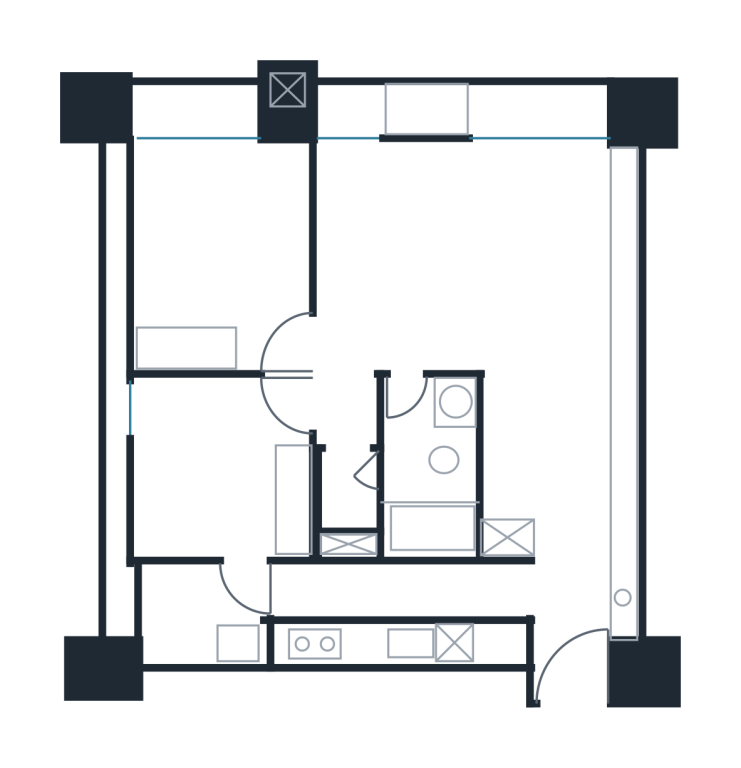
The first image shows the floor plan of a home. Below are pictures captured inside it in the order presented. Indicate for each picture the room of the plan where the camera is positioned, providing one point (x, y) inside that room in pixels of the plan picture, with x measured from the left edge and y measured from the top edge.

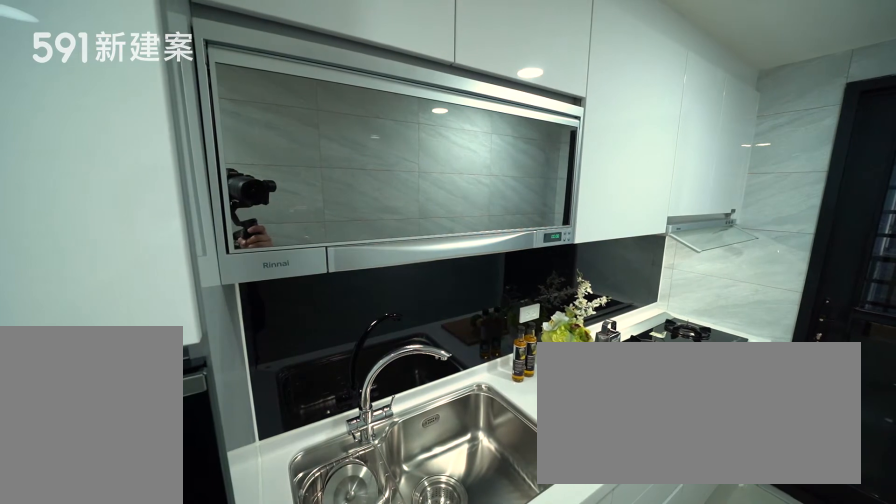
(393, 607)
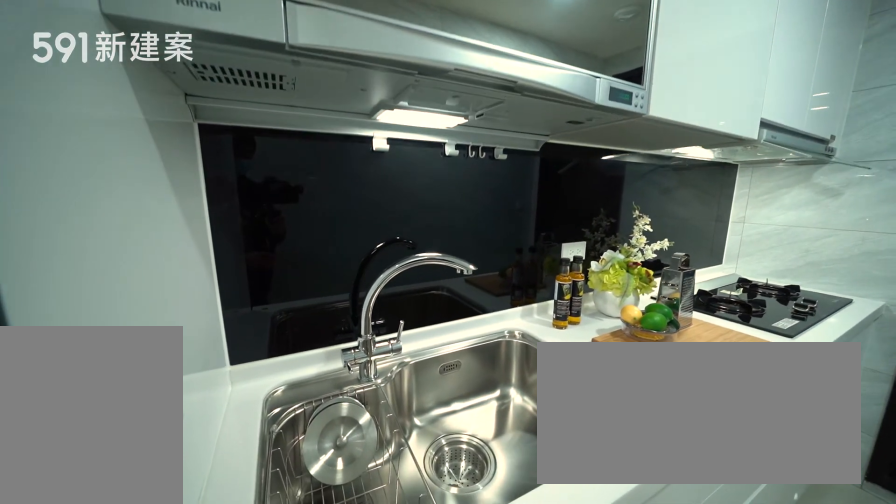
(393, 607)
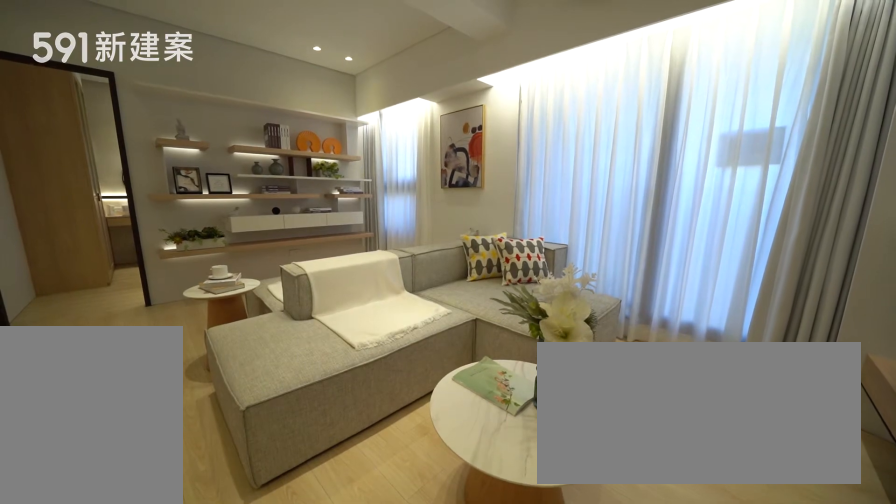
(538, 224)
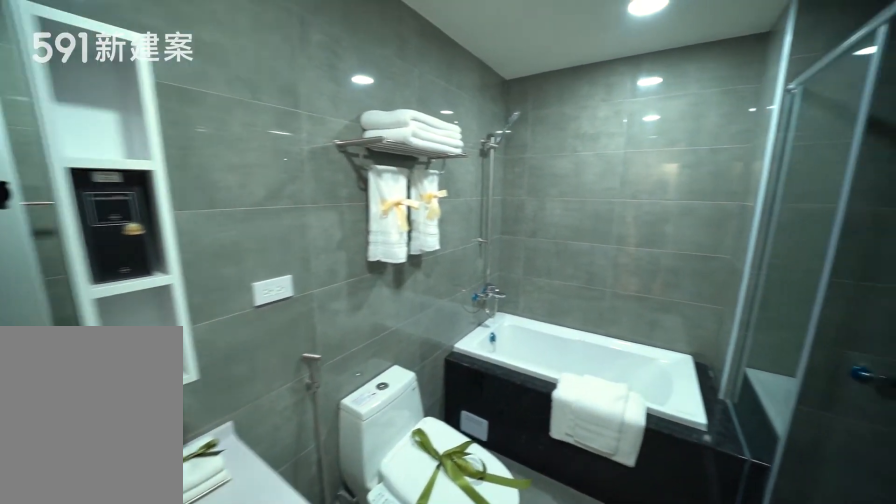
(425, 468)
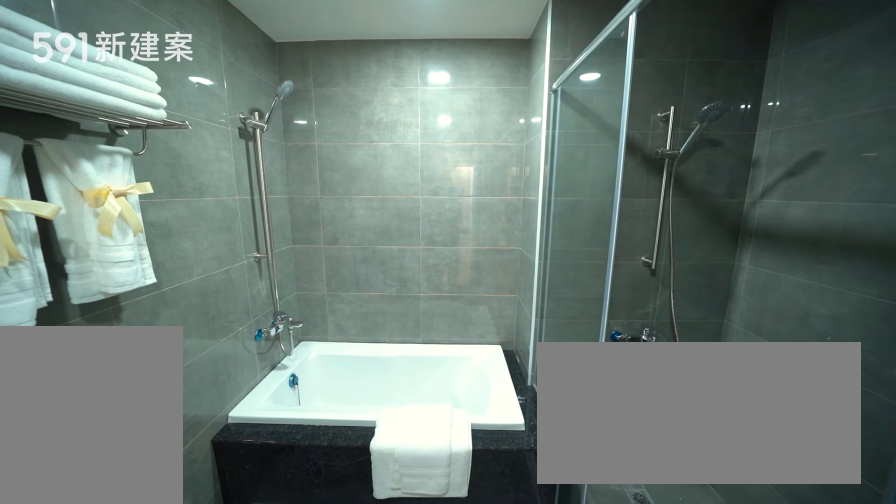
(425, 468)
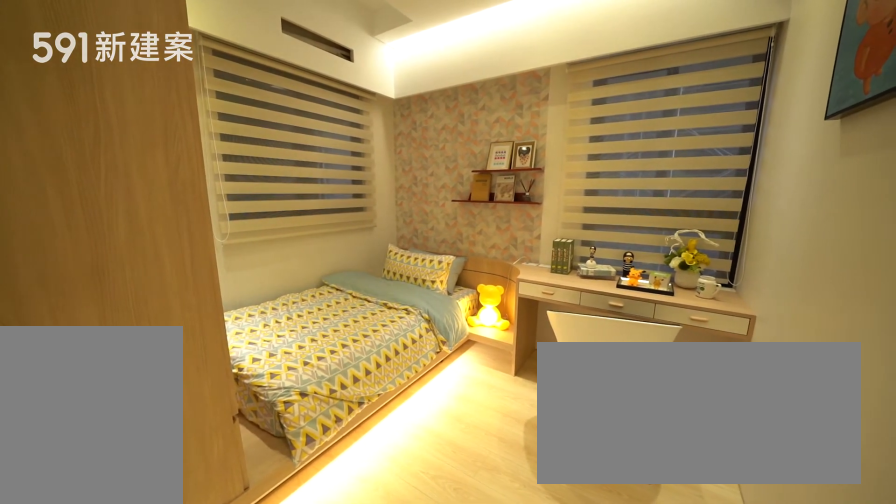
(225, 468)
